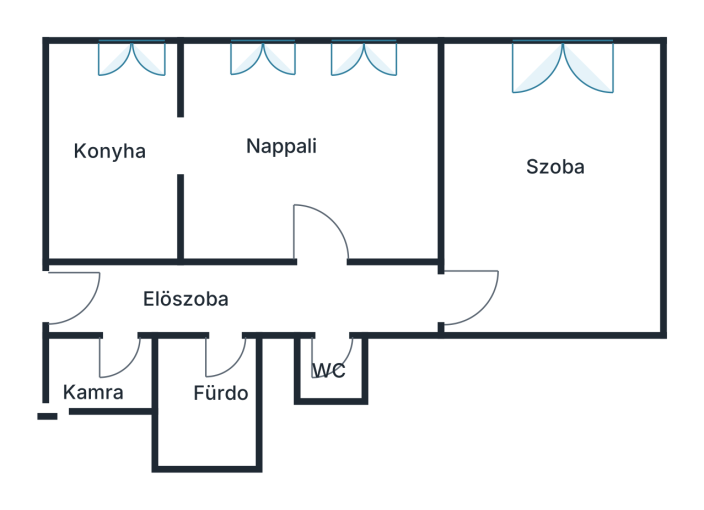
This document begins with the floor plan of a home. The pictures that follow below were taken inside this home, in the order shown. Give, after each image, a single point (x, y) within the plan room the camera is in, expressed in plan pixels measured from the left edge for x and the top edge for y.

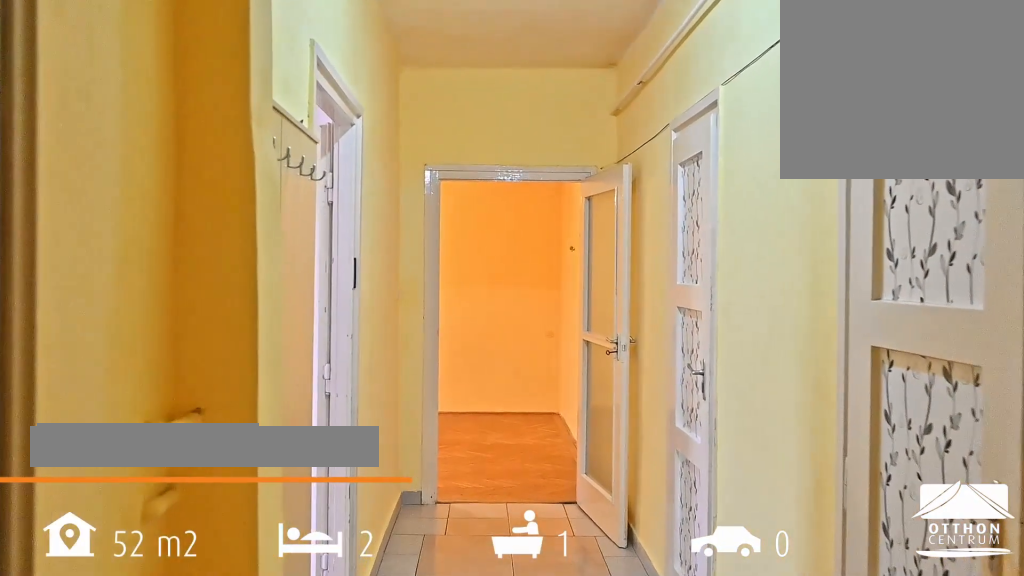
(247, 301)
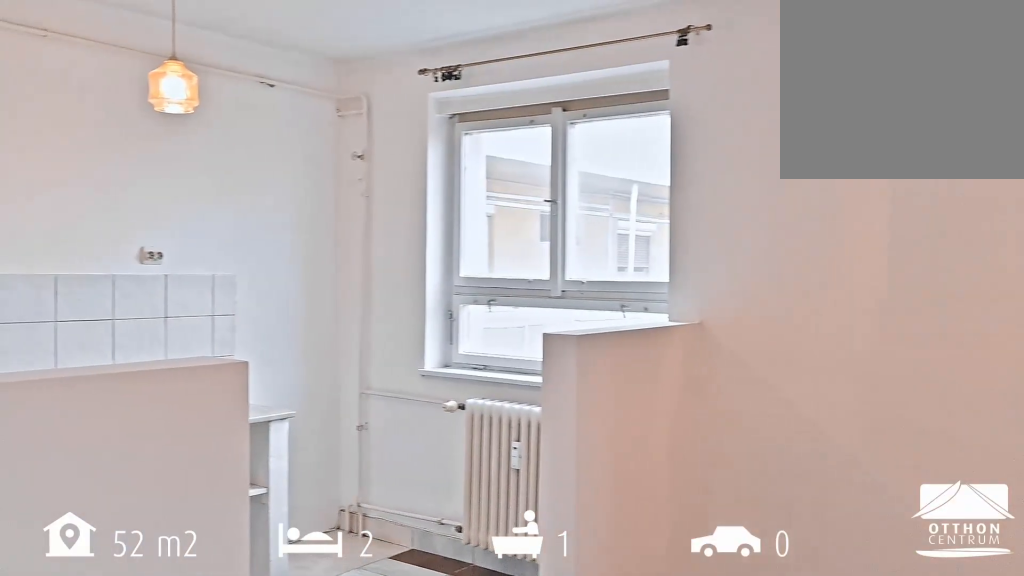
(247, 156)
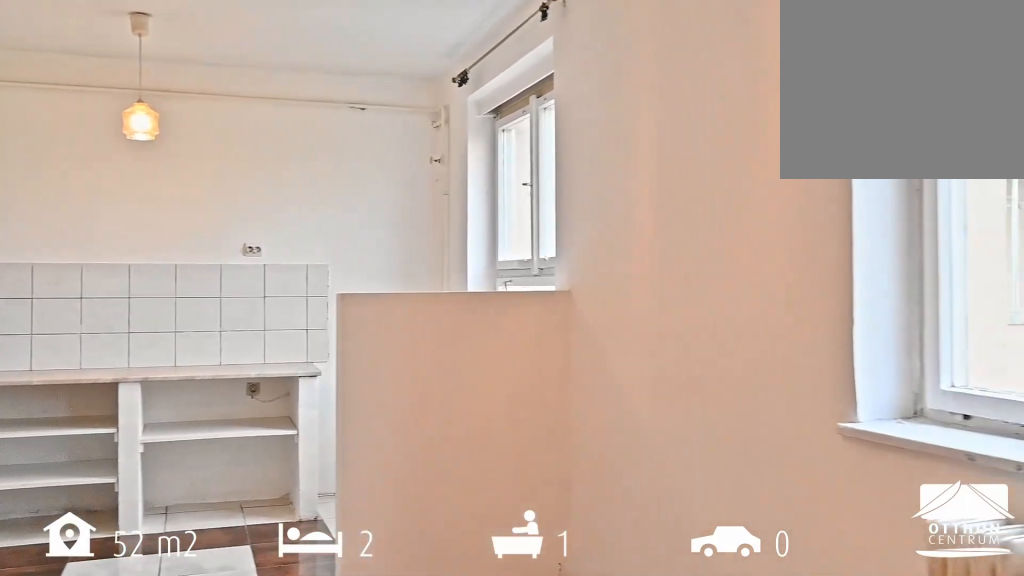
(247, 156)
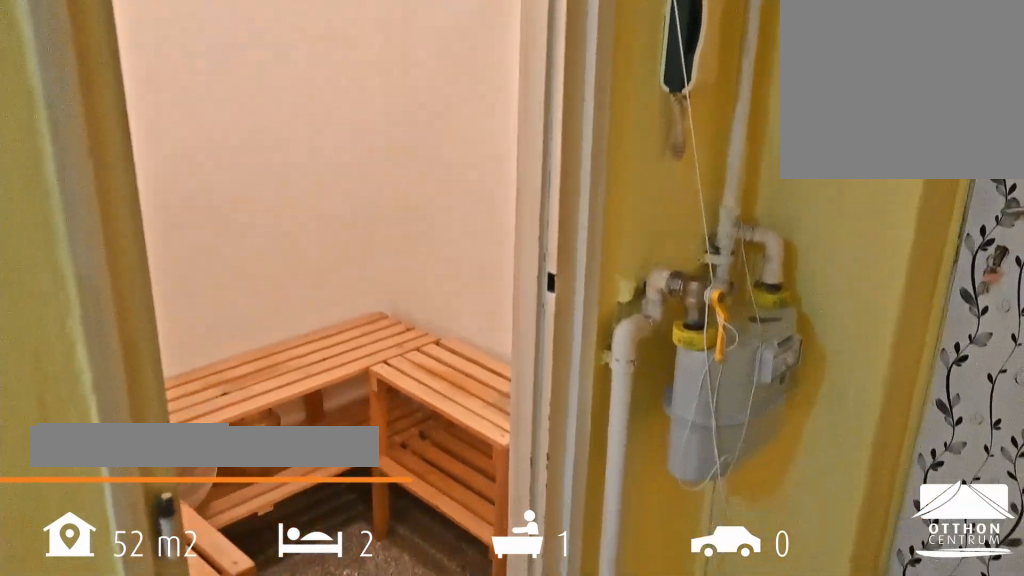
(98, 376)
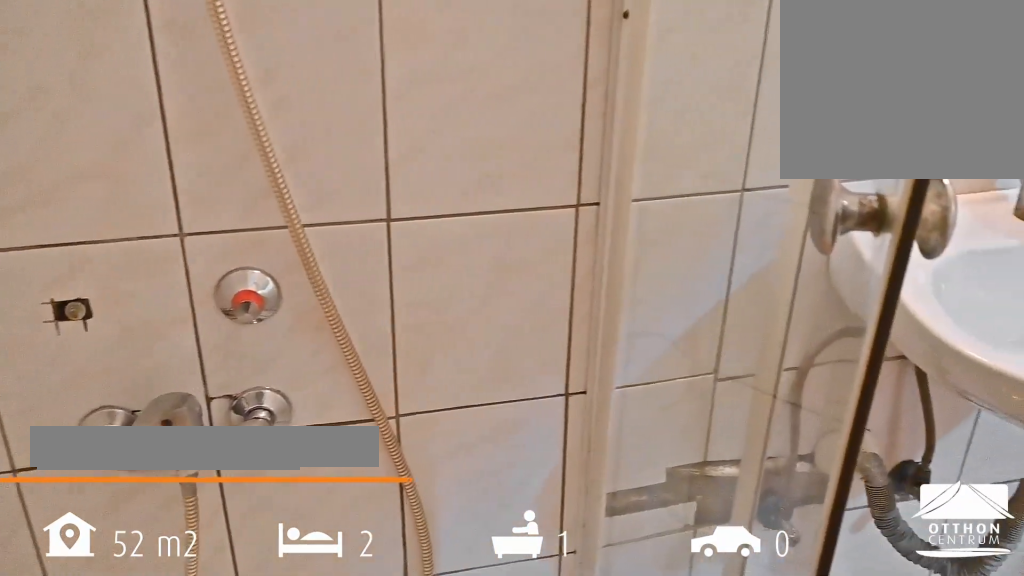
(208, 408)
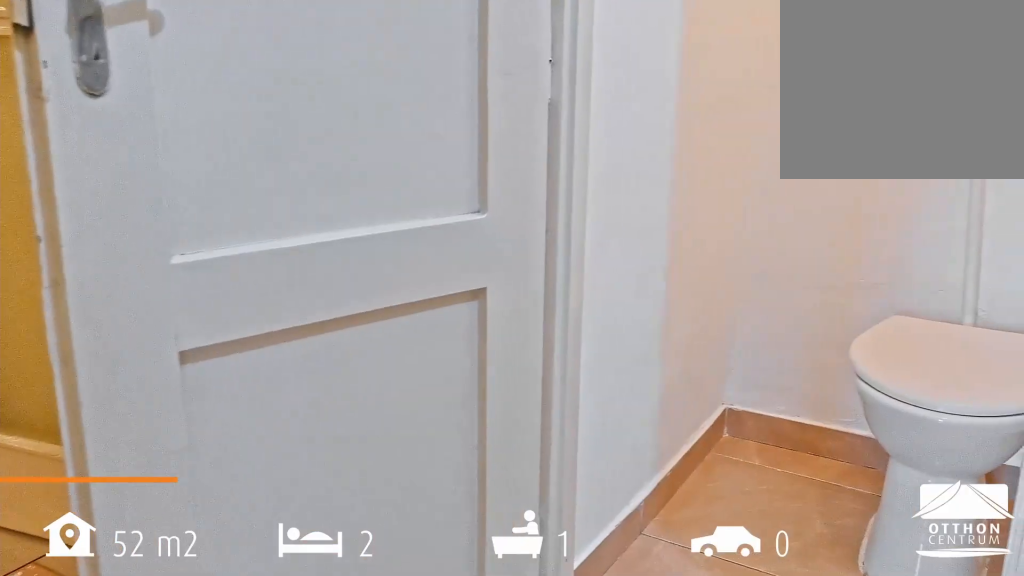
(332, 368)
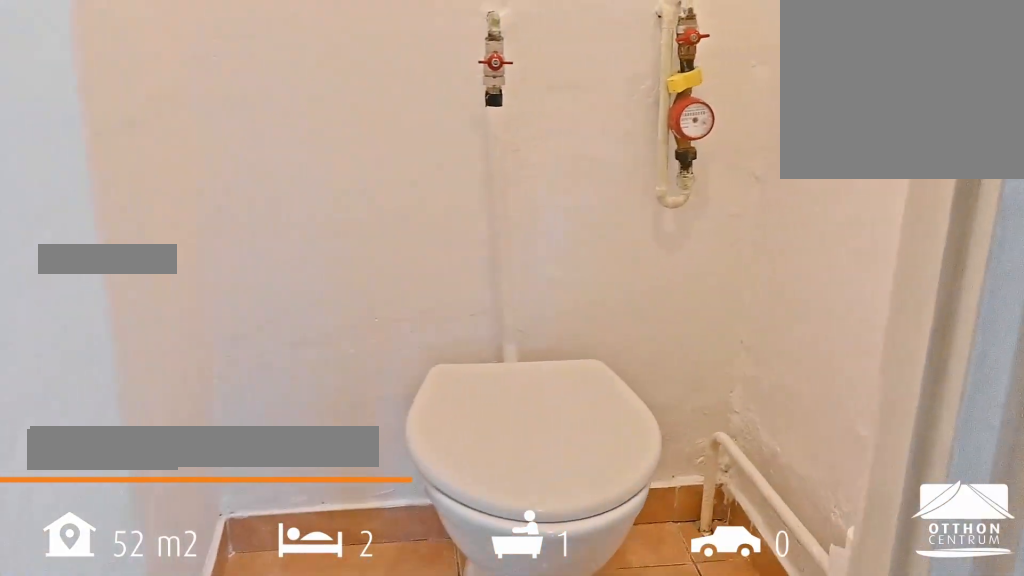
(332, 368)
